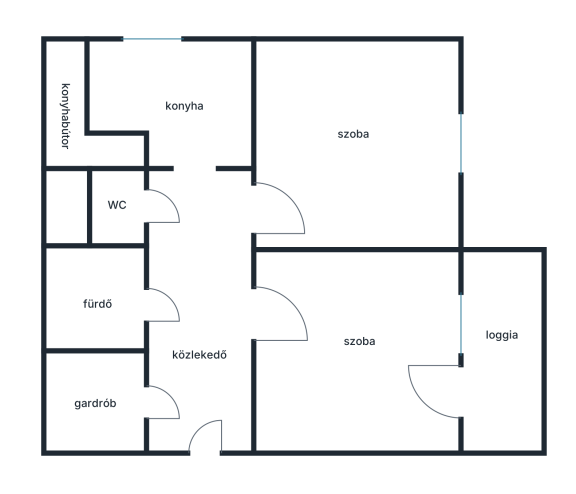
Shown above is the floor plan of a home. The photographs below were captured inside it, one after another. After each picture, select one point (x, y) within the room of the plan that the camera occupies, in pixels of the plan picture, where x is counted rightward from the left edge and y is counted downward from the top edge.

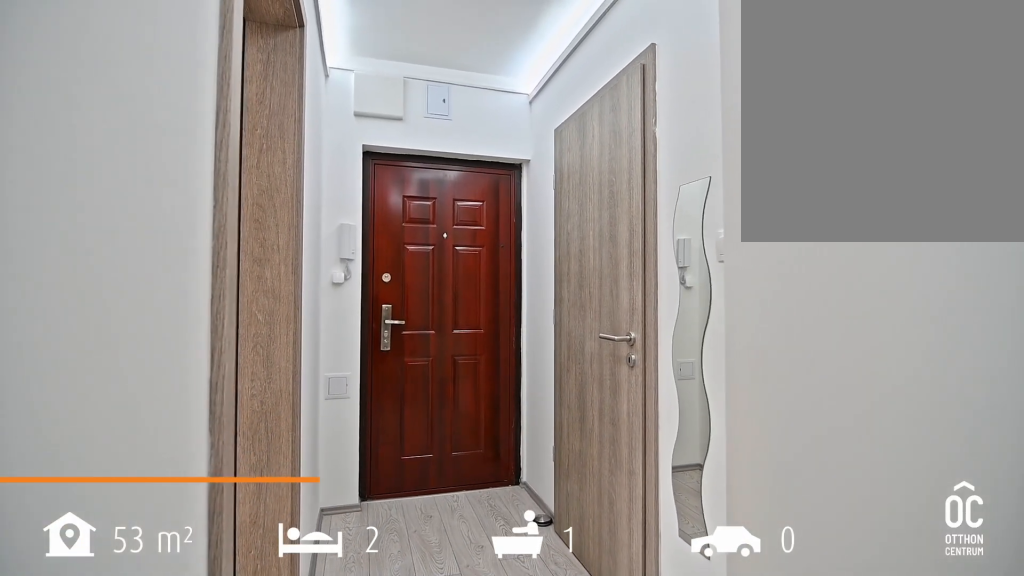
(205, 403)
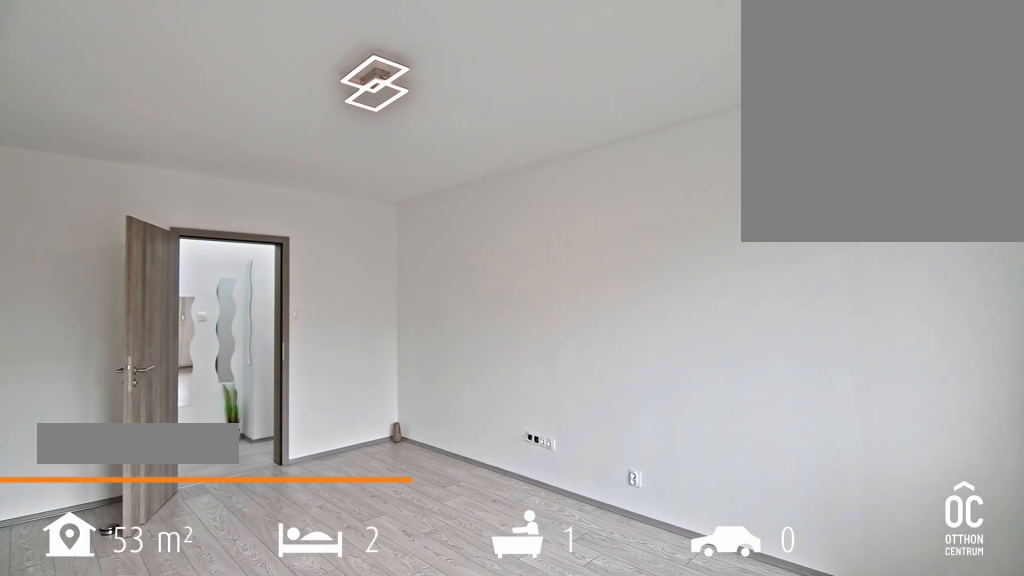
(367, 354)
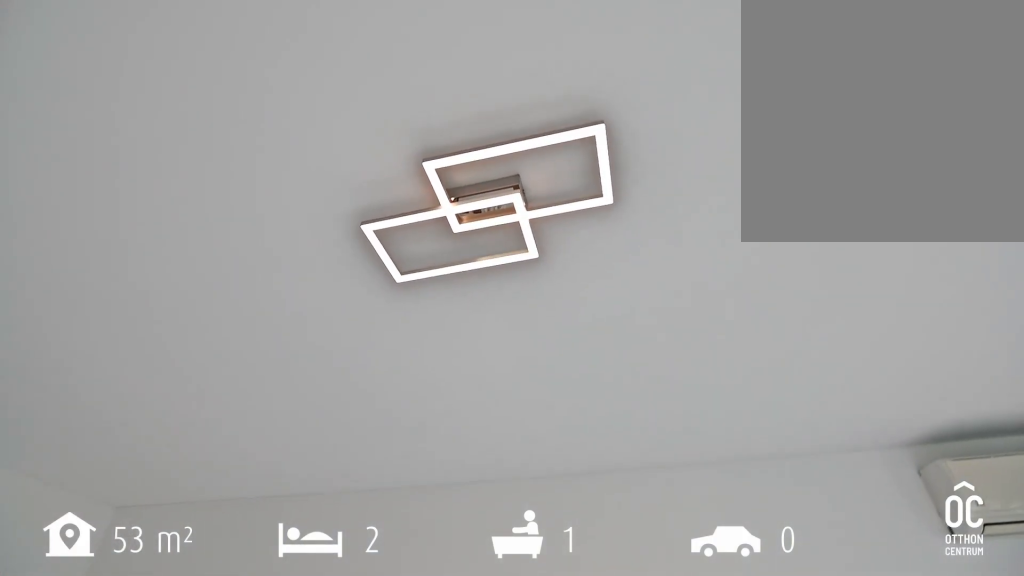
(367, 354)
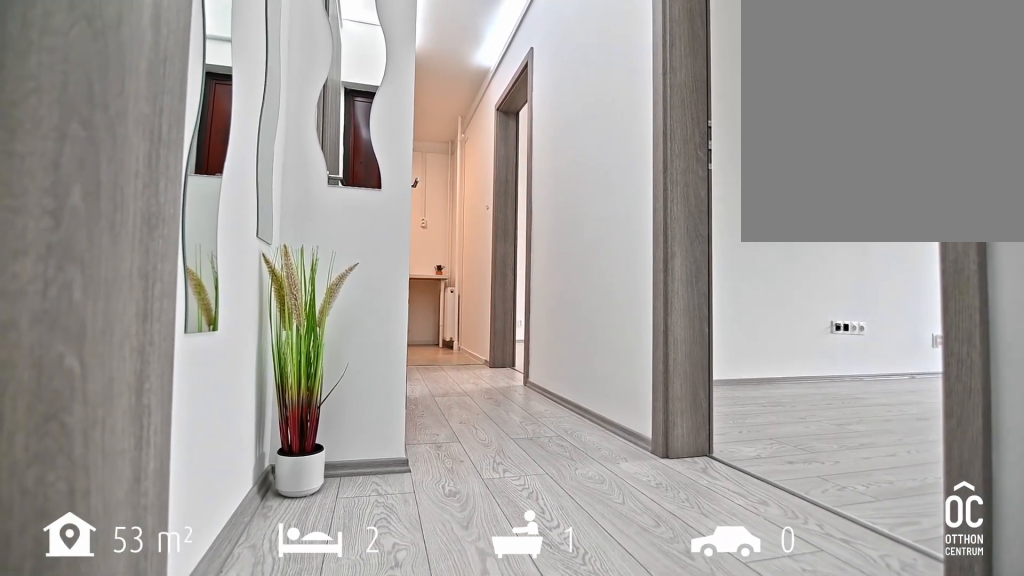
(205, 403)
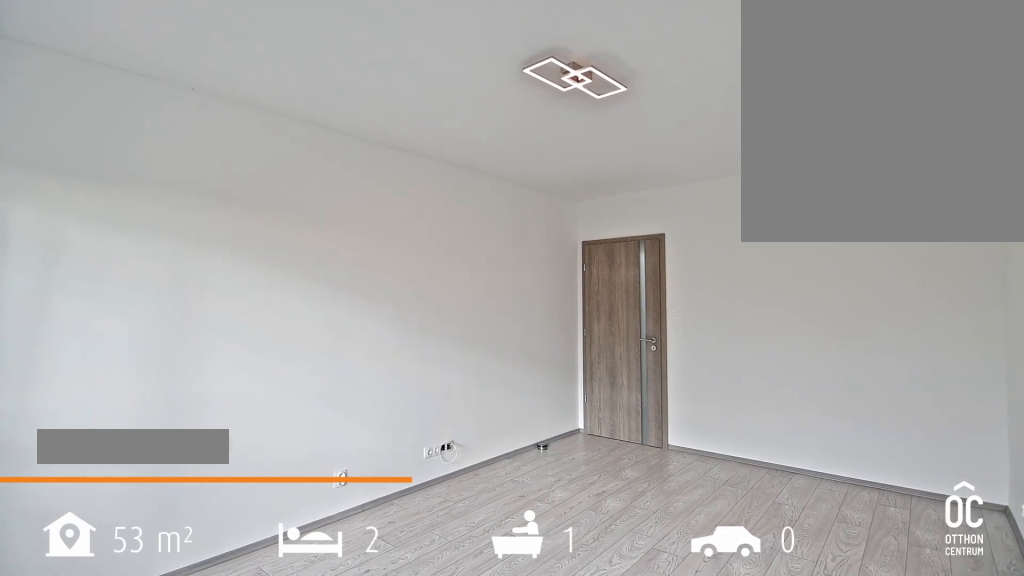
(352, 154)
